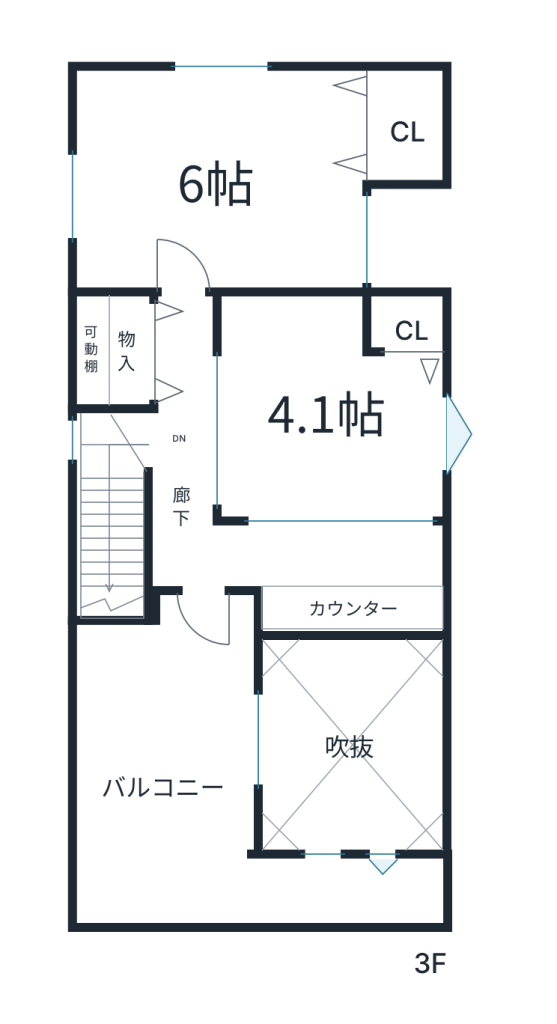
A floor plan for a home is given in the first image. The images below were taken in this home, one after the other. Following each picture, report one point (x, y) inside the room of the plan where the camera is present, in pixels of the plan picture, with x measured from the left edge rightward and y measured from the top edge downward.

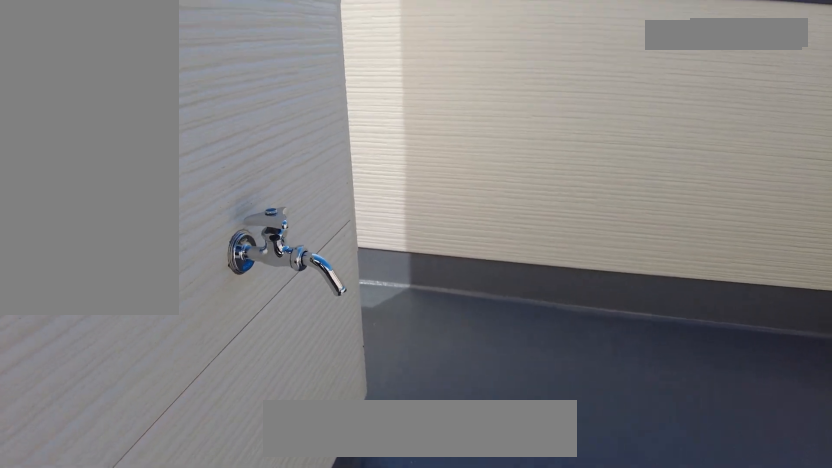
(154, 735)
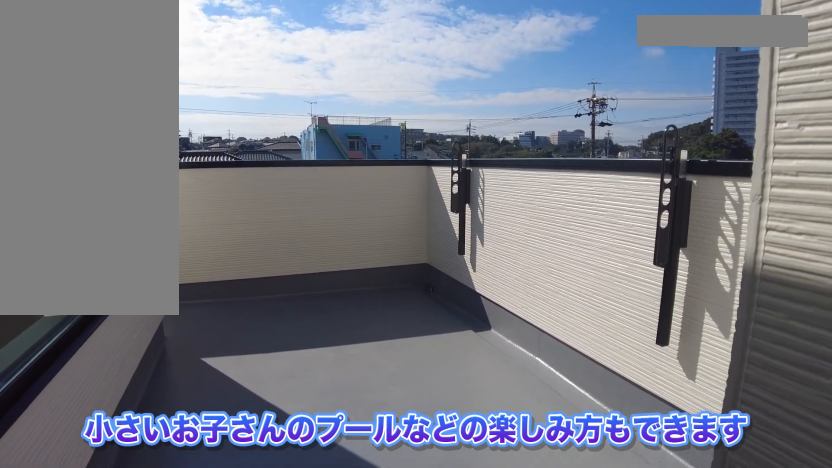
(159, 737)
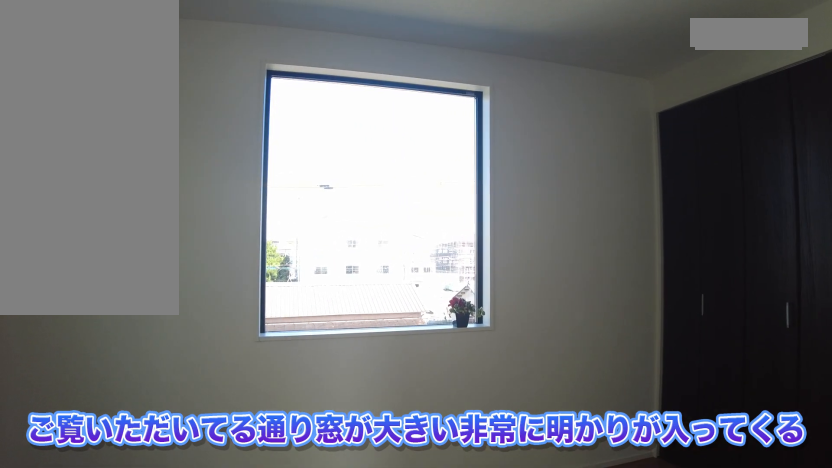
(177, 176)
